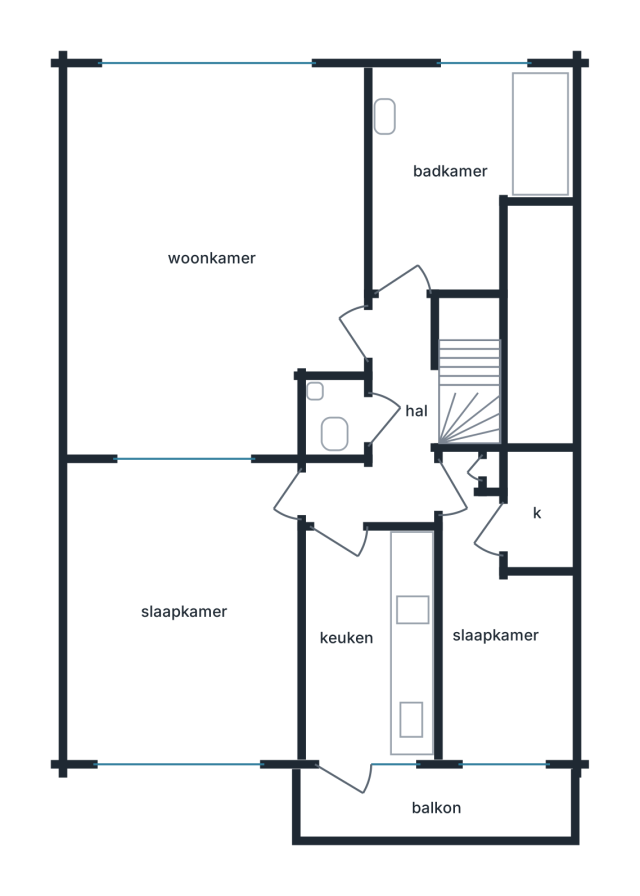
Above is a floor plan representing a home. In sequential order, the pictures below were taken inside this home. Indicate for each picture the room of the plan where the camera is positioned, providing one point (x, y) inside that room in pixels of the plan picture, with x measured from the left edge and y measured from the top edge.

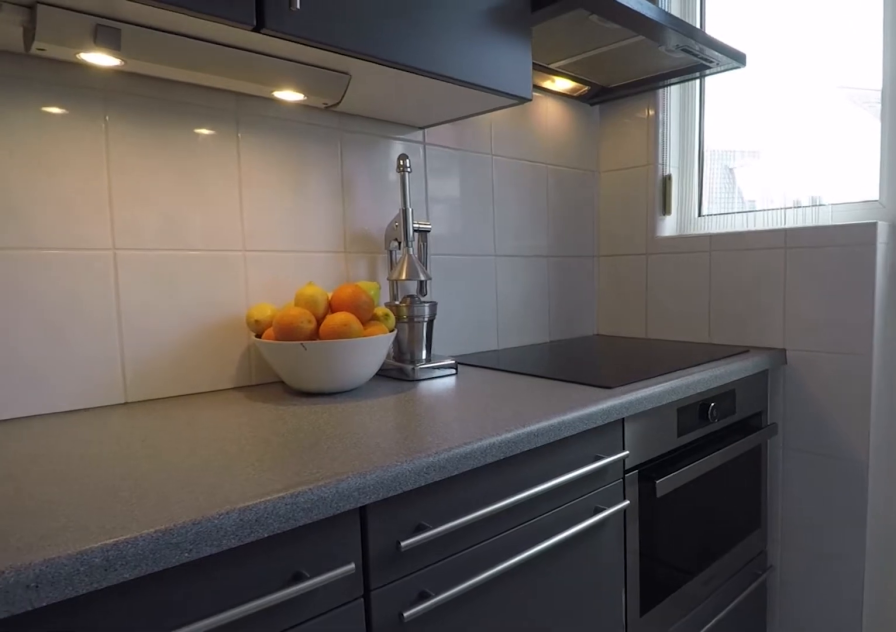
(368, 640)
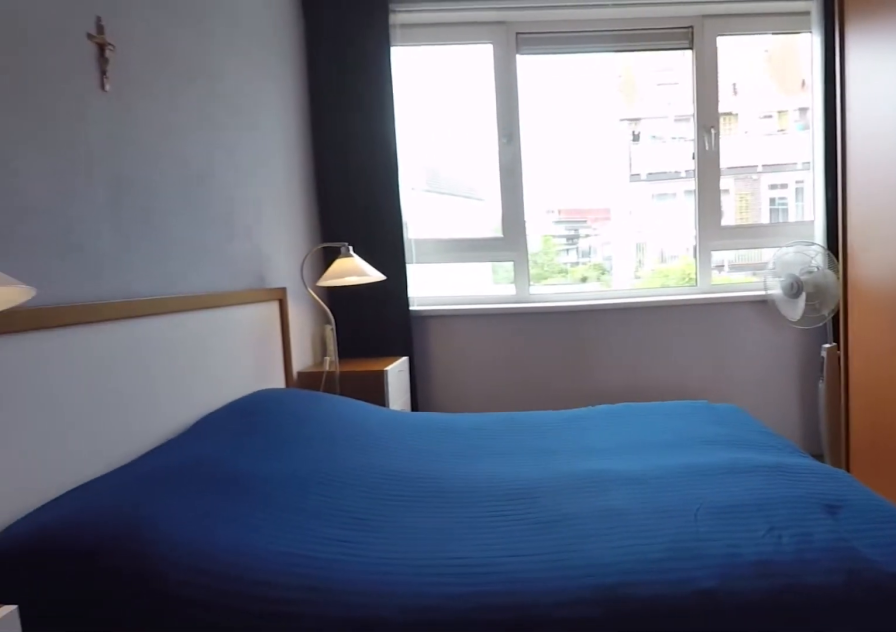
(185, 610)
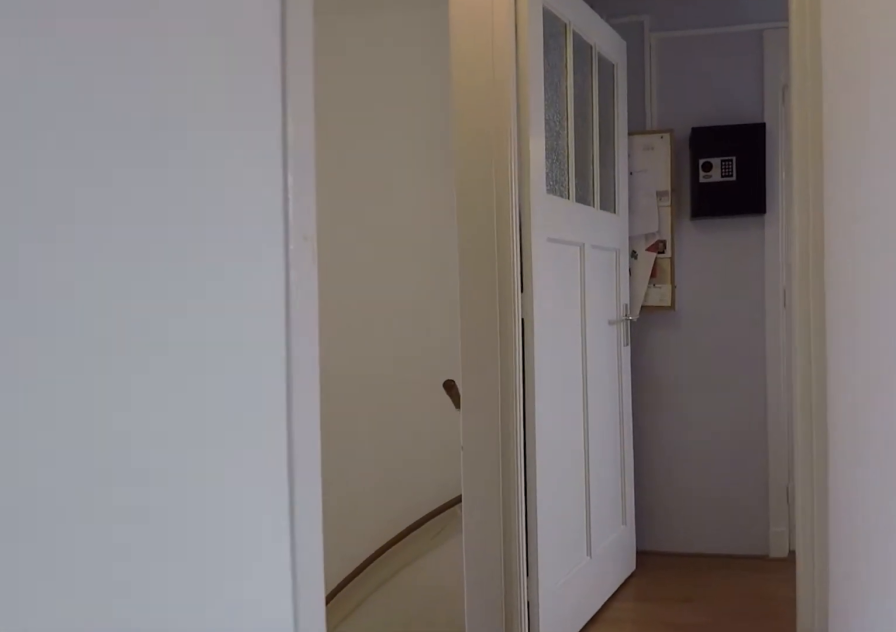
(389, 426)
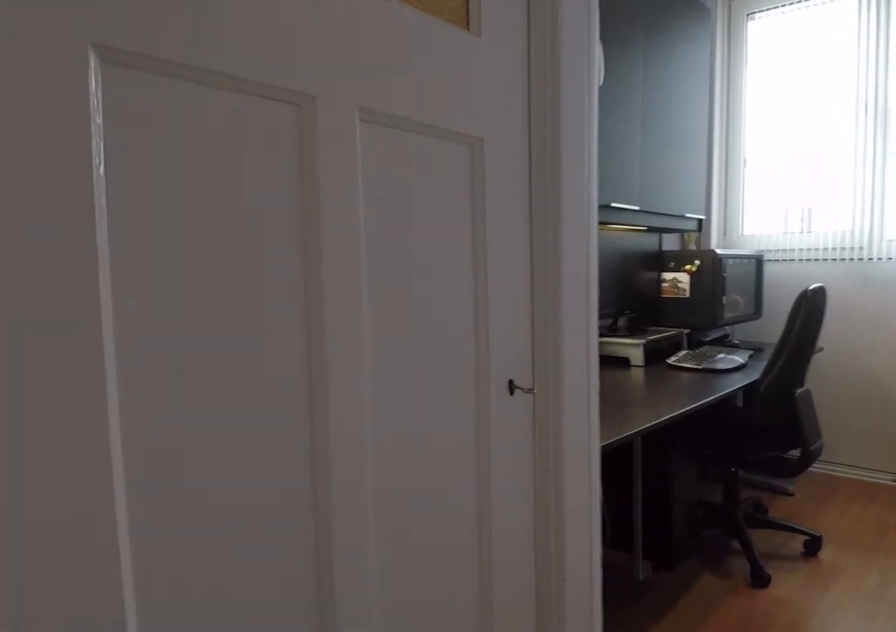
(497, 633)
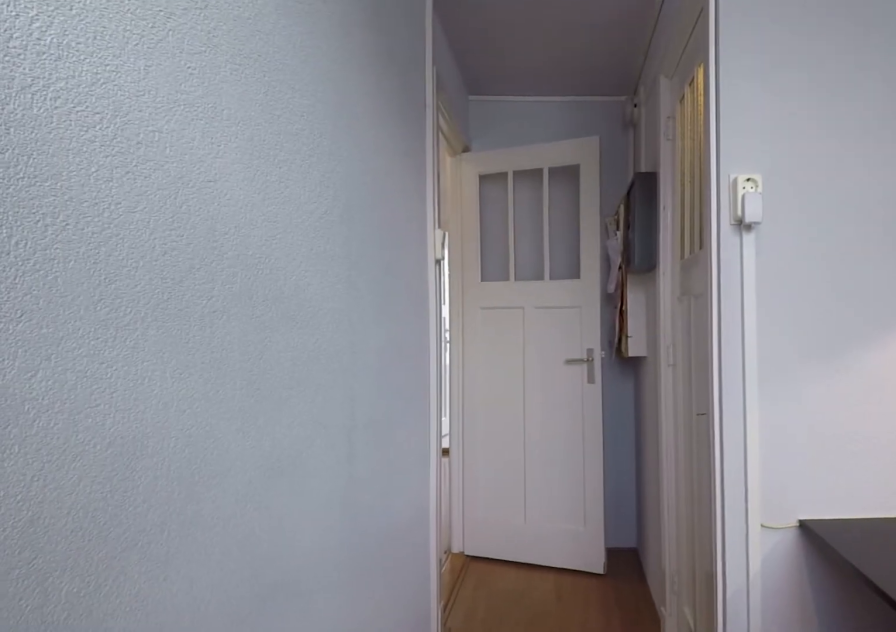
(497, 633)
